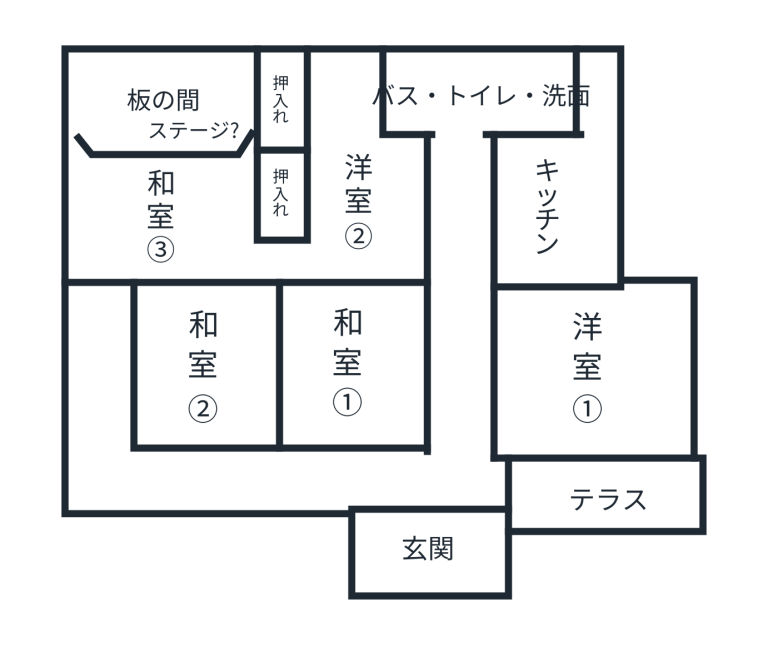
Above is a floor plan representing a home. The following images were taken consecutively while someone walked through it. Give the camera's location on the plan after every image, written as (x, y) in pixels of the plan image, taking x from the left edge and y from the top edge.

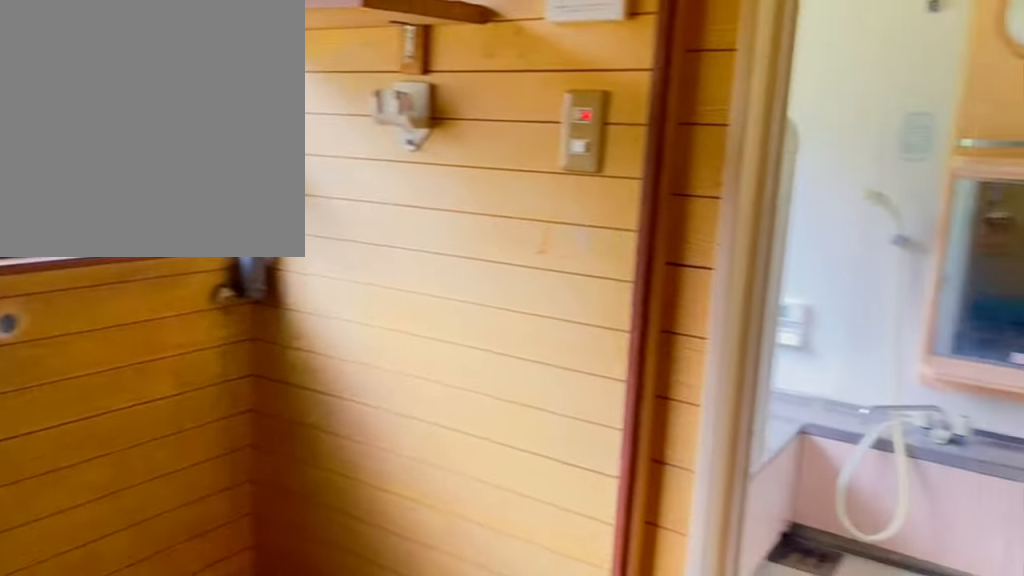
(461, 102)
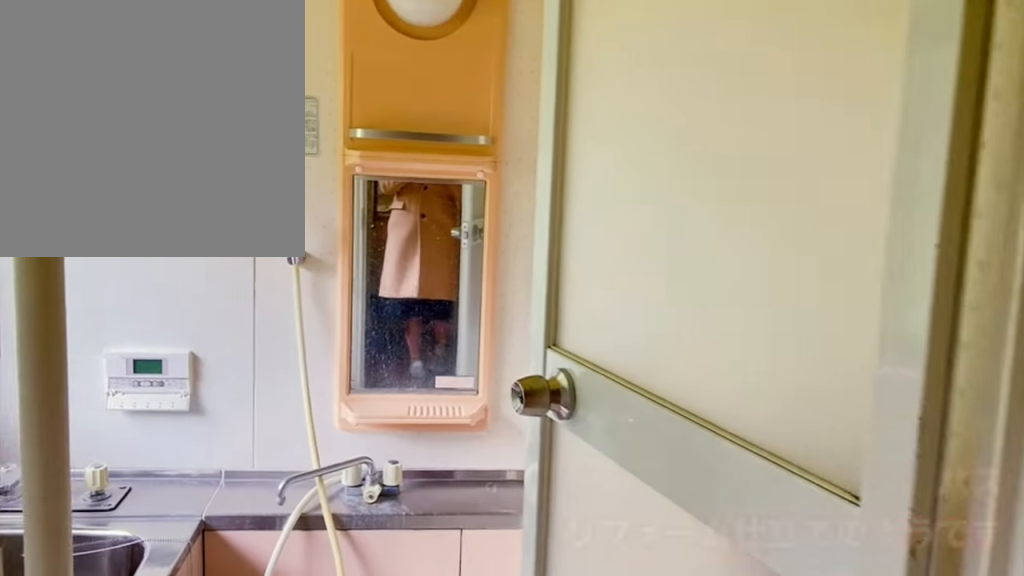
(477, 130)
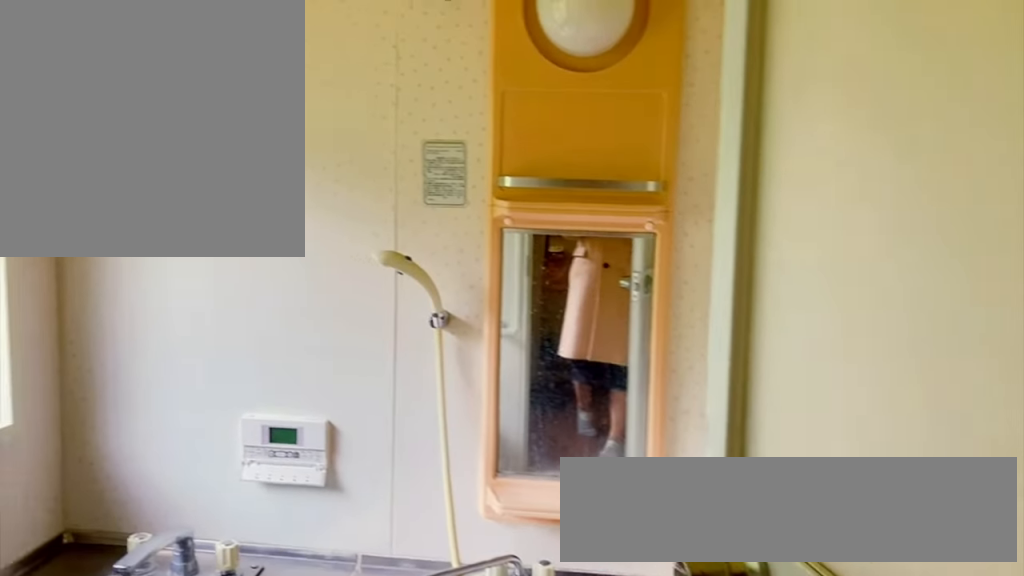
(477, 129)
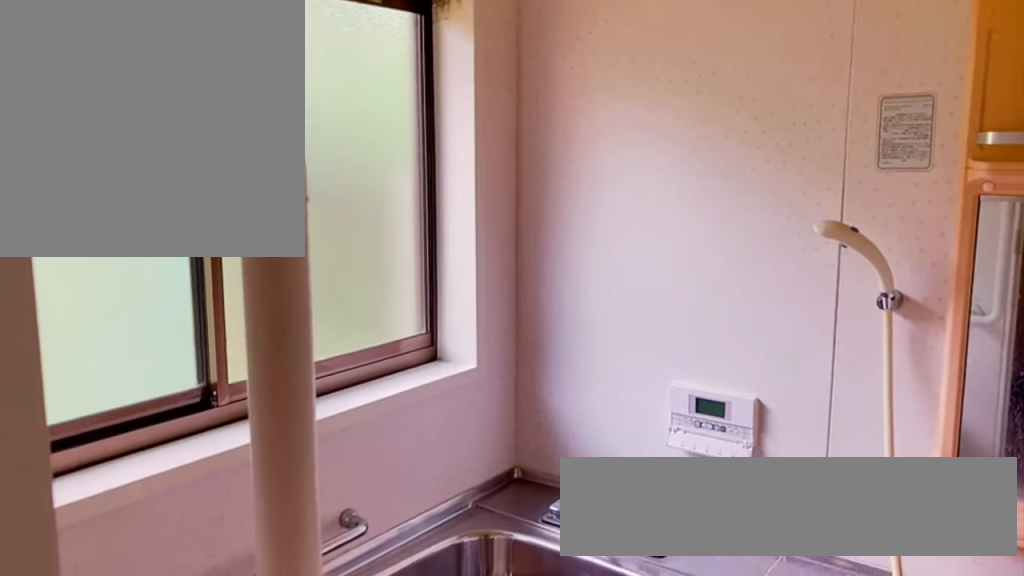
(477, 126)
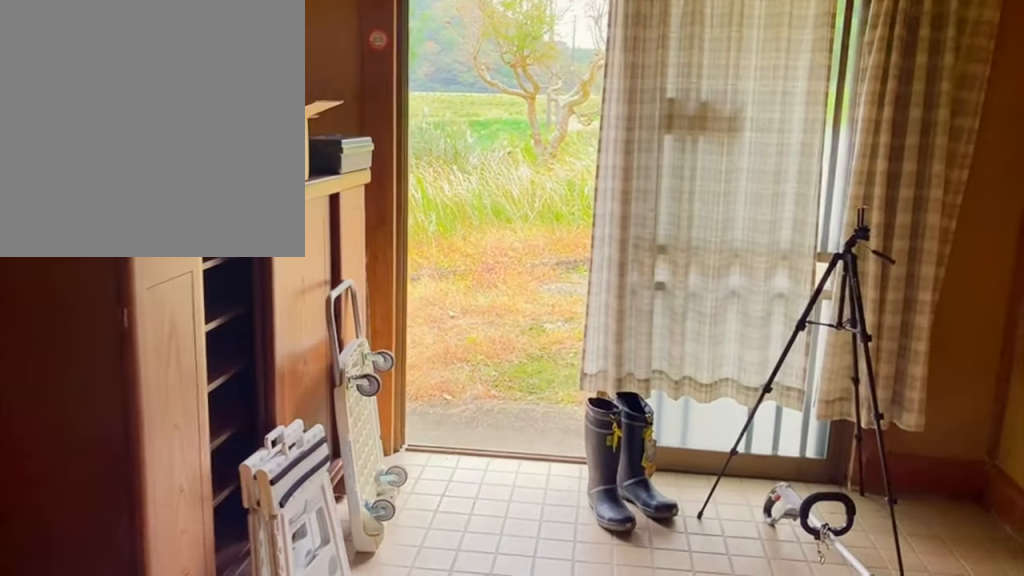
(452, 546)
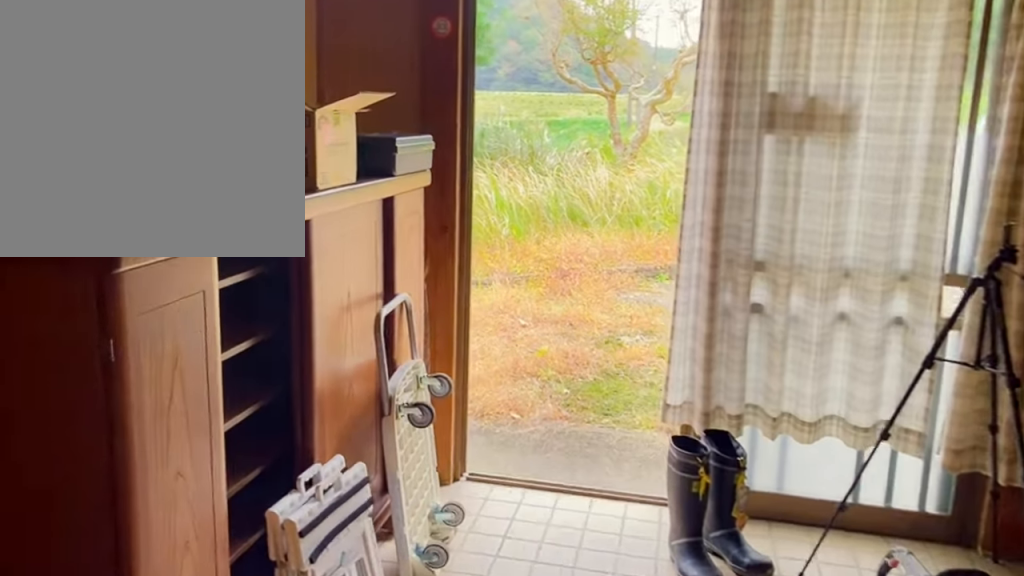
(451, 557)
